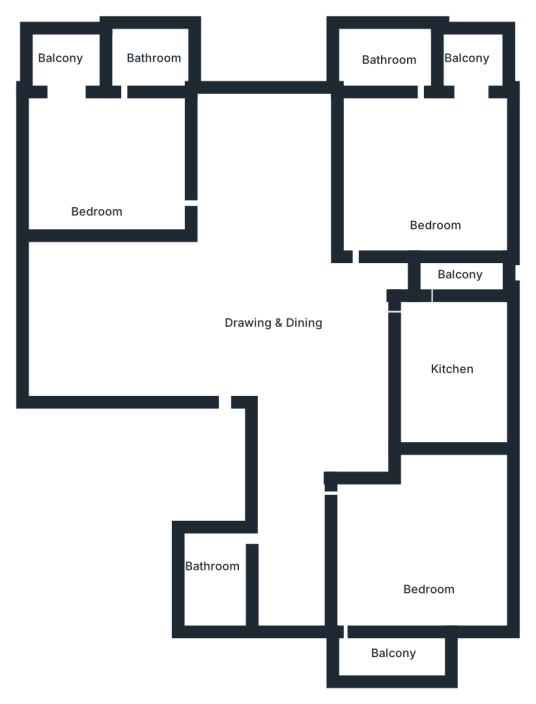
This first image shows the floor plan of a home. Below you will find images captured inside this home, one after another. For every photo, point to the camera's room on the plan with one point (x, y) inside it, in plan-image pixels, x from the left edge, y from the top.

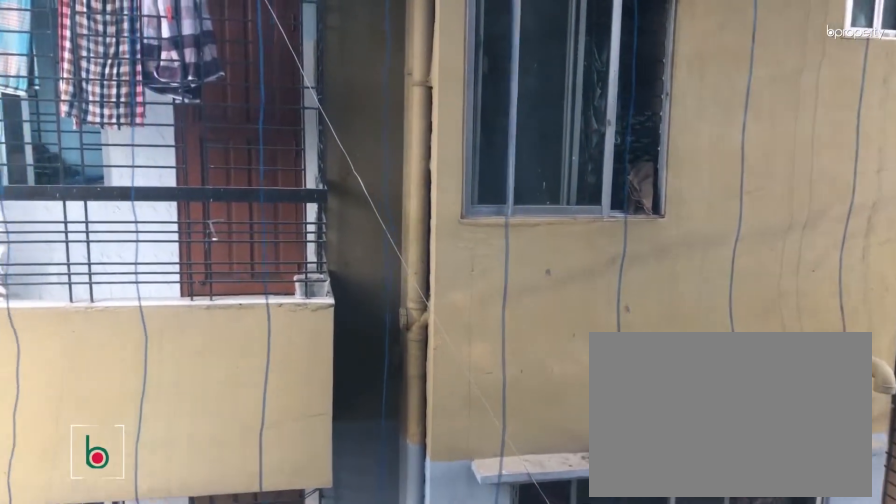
(392, 658)
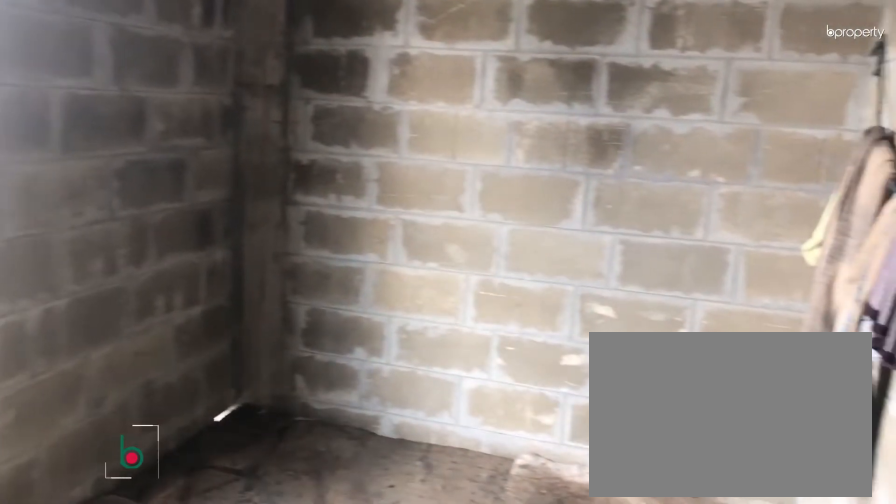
(468, 384)
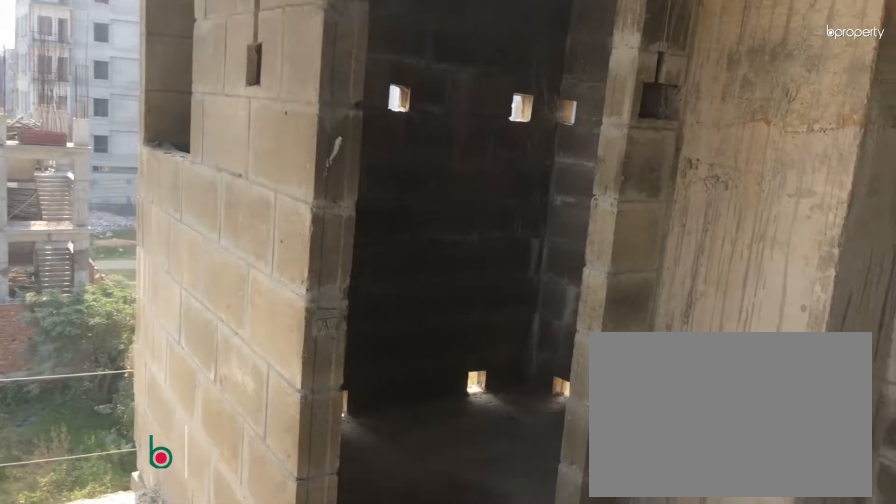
(97, 160)
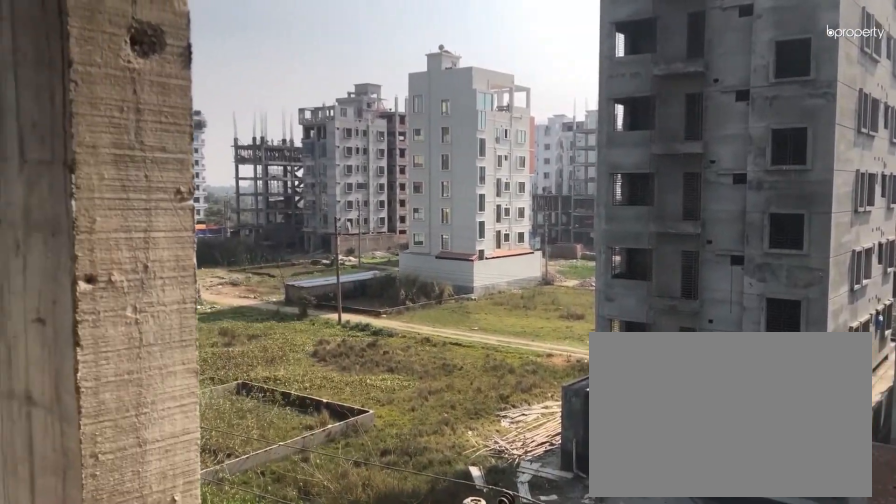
(62, 68)
